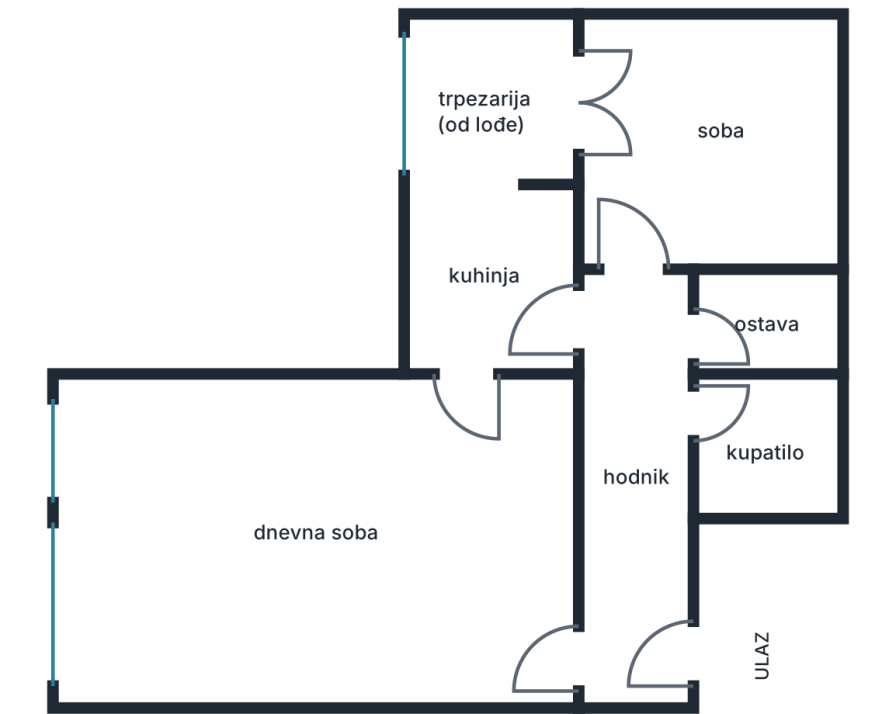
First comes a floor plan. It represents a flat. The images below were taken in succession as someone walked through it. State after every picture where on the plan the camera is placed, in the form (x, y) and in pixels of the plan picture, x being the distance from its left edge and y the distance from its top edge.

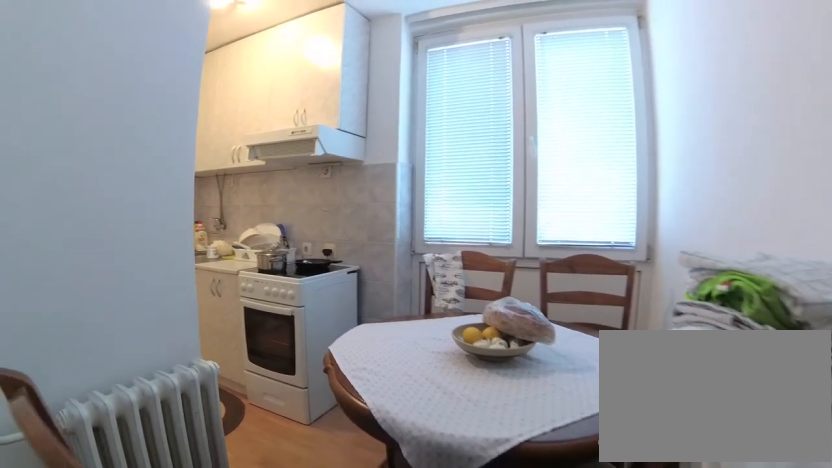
(568, 120)
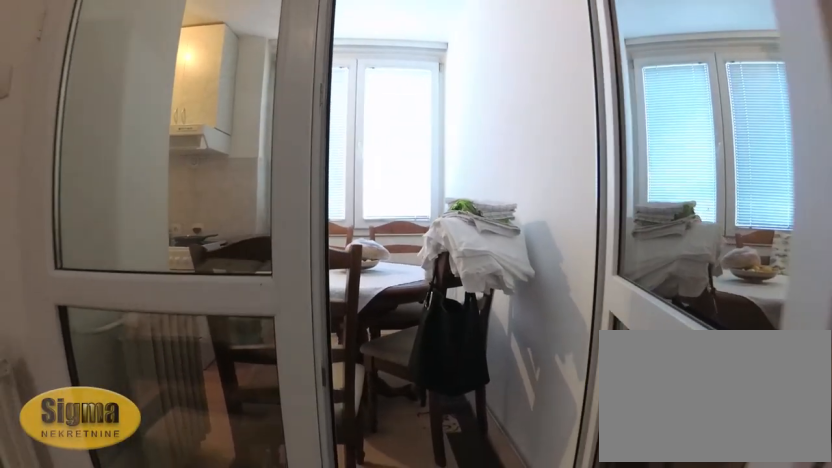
(656, 112)
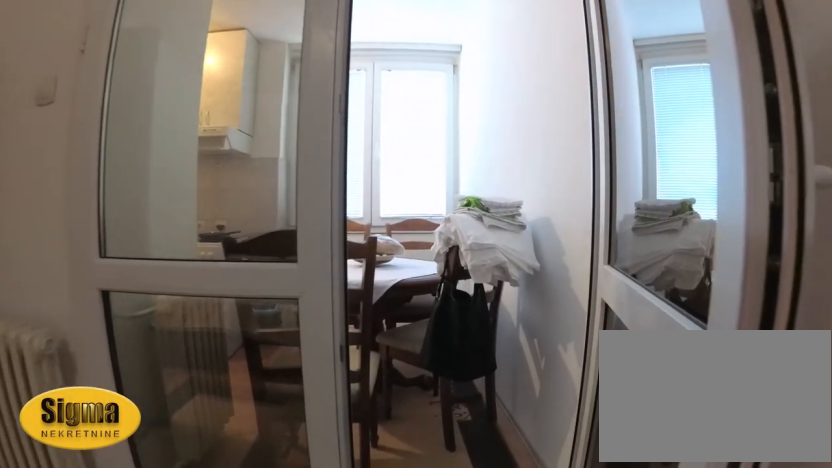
(658, 107)
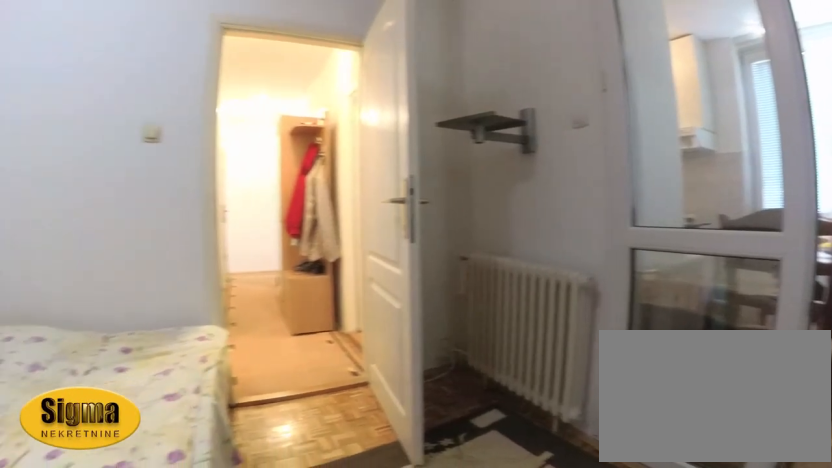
(636, 79)
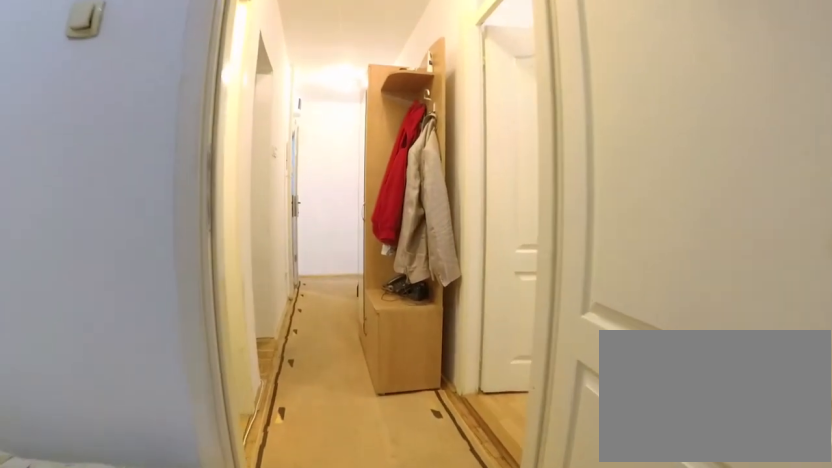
(624, 170)
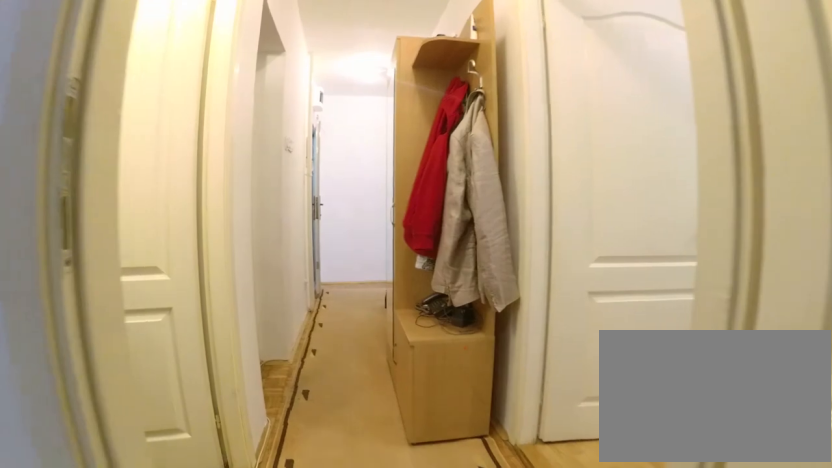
(623, 209)
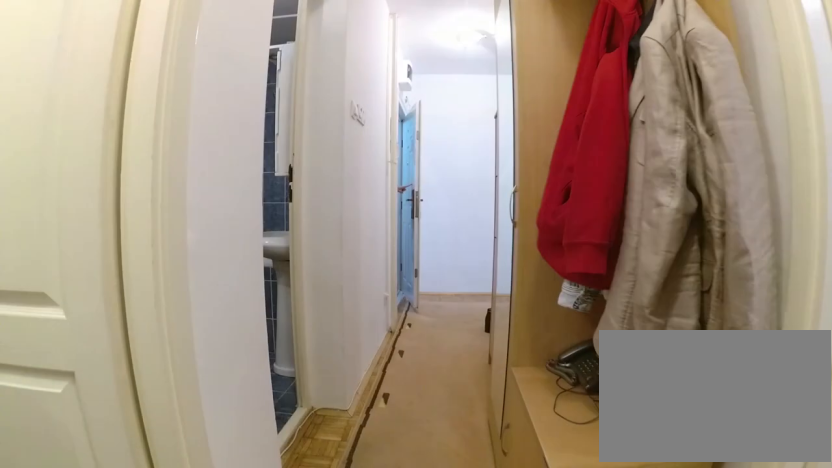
(629, 256)
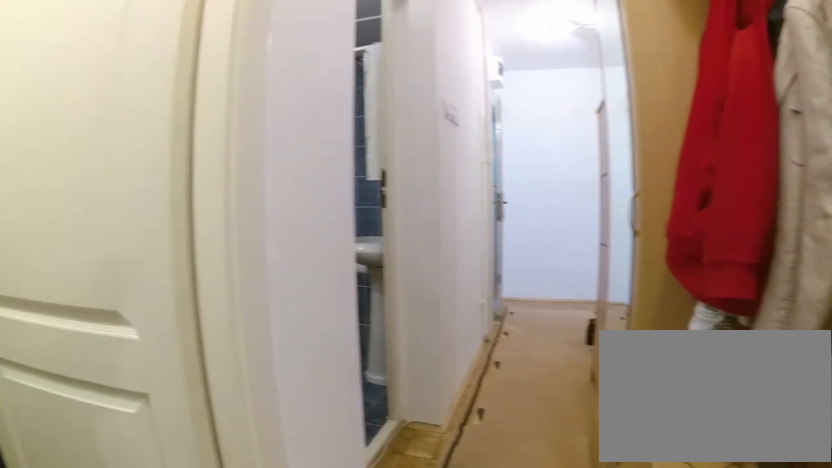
(630, 266)
